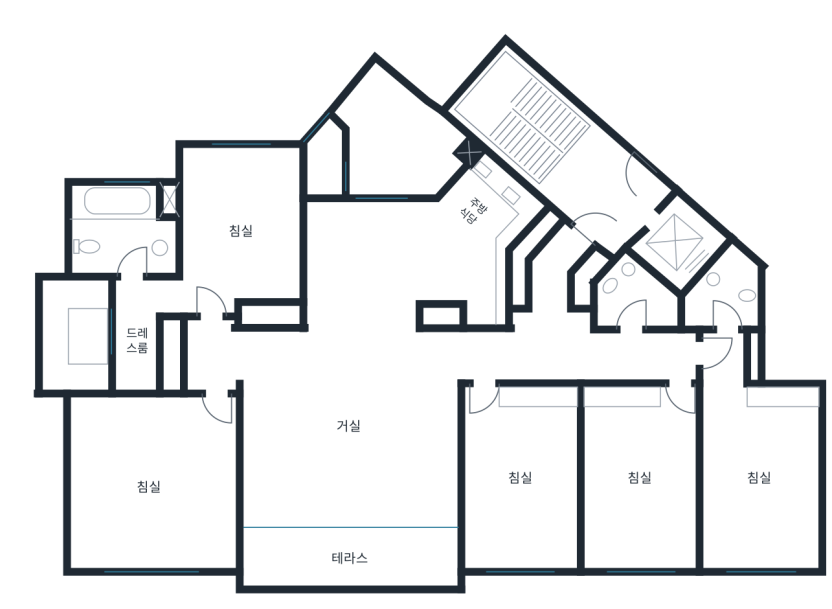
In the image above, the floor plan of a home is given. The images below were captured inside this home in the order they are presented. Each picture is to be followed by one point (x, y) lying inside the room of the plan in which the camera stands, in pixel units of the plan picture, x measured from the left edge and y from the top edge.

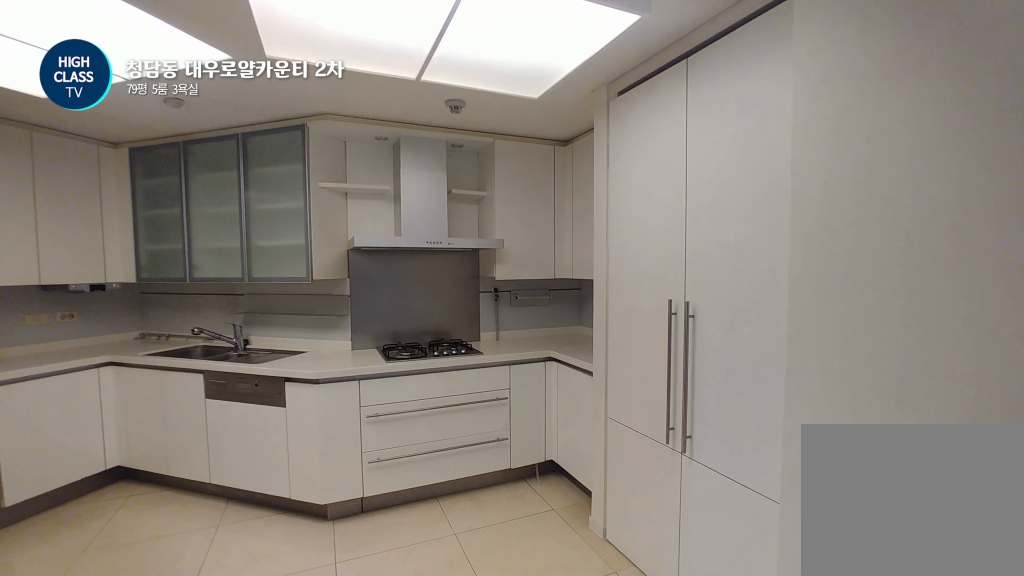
(417, 255)
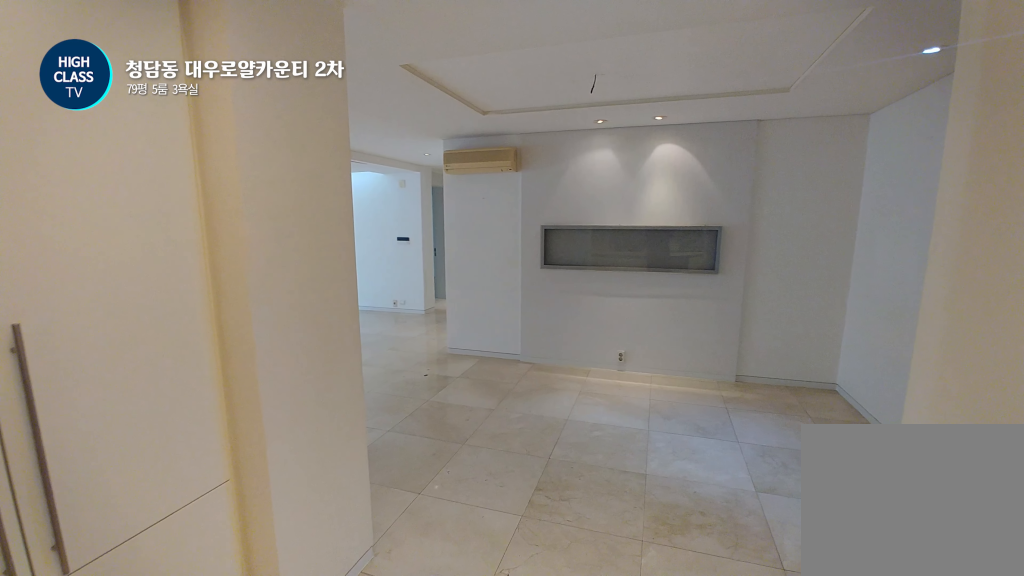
(417, 255)
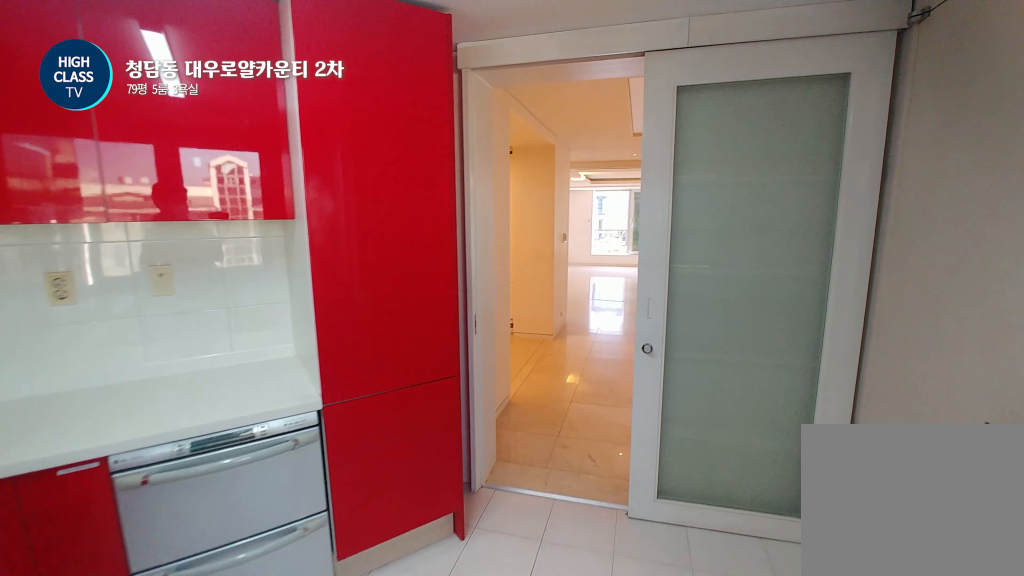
(400, 140)
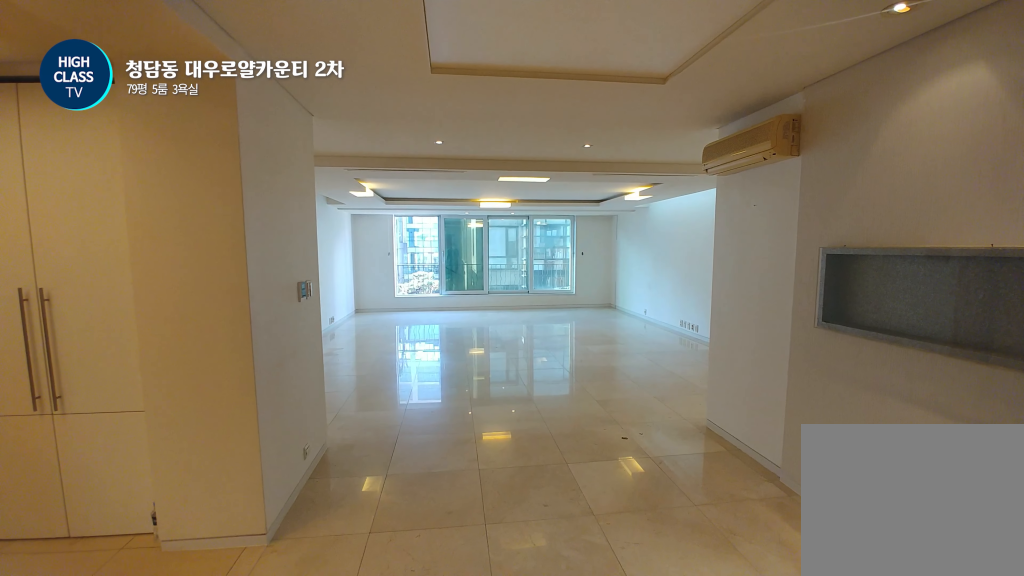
(405, 342)
